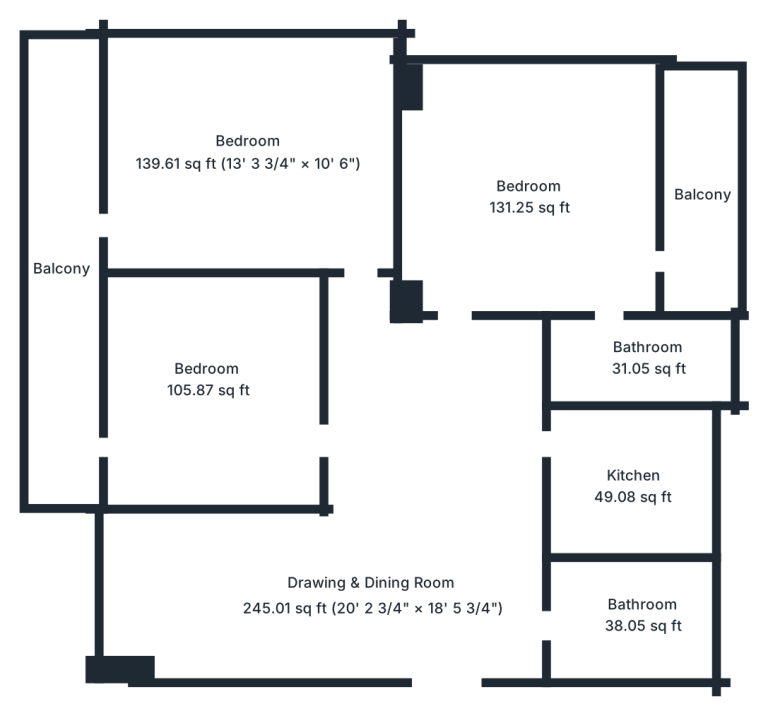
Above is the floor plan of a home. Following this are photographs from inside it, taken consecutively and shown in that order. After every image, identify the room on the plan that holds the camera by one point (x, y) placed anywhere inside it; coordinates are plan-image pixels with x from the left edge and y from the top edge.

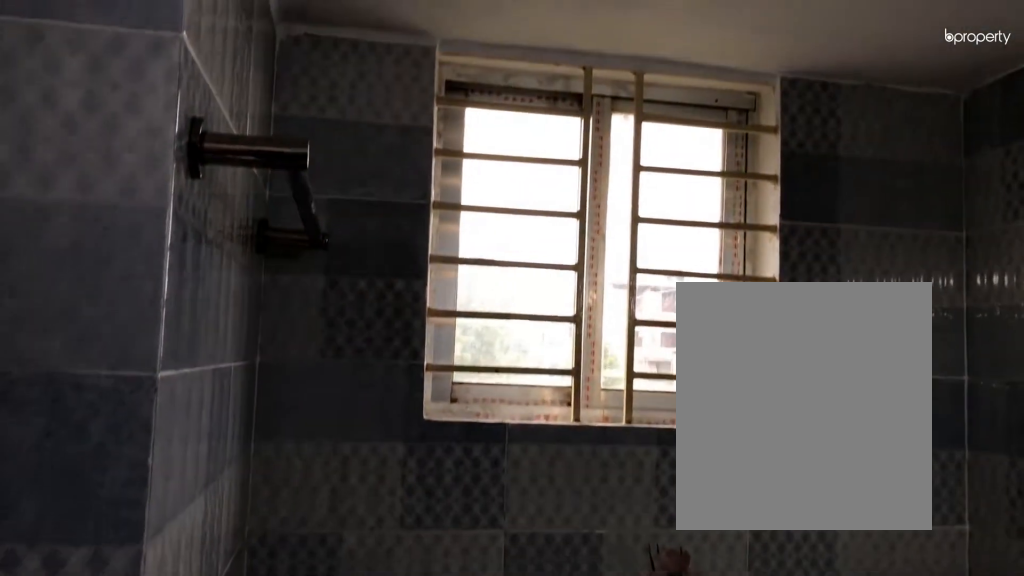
(643, 366)
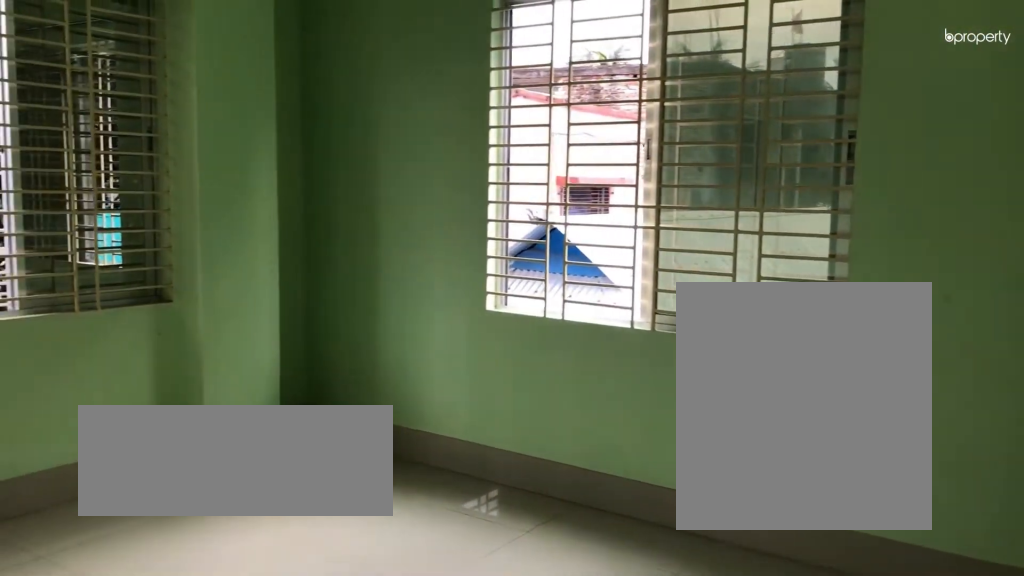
(248, 174)
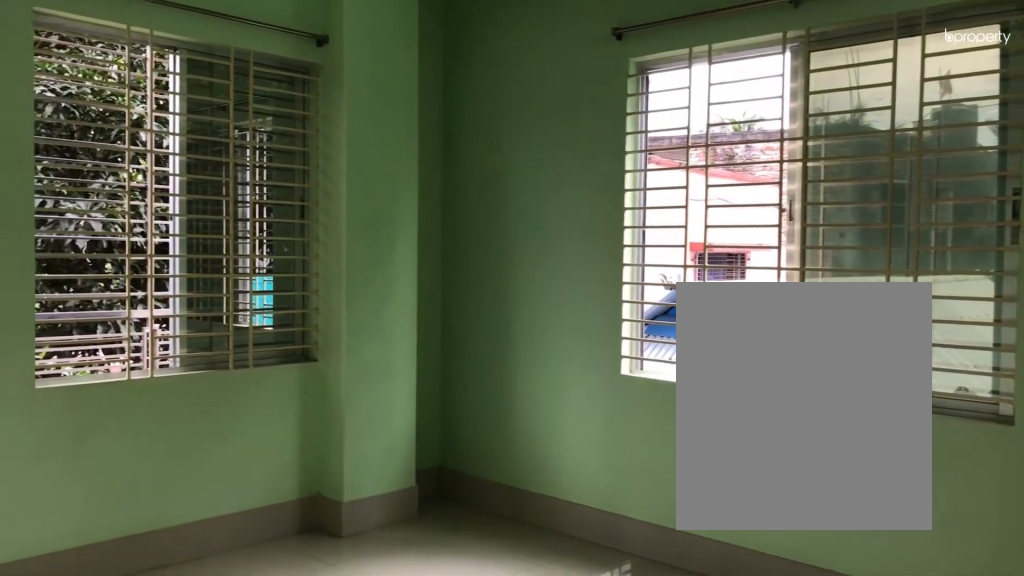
(248, 174)
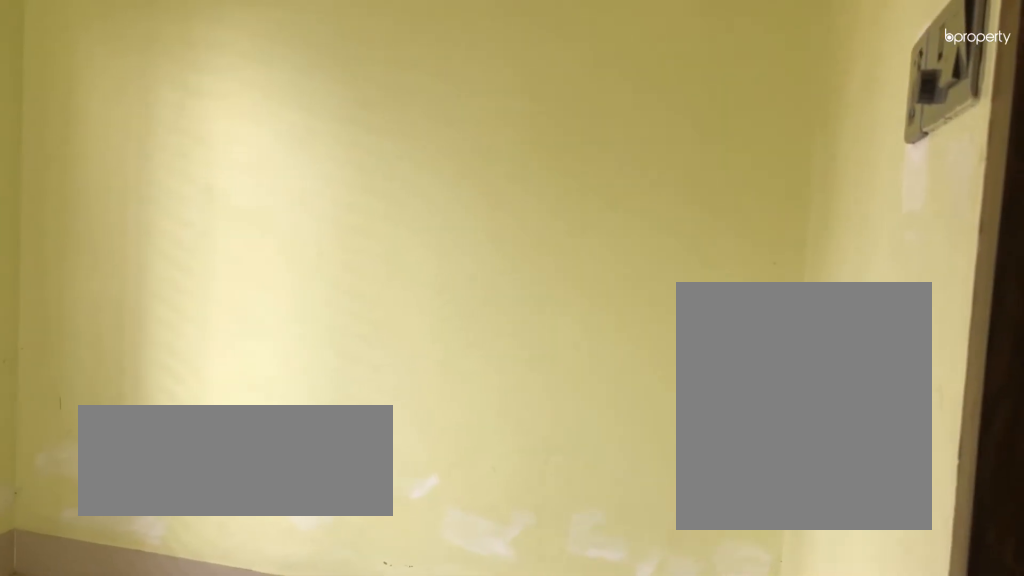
(209, 386)
